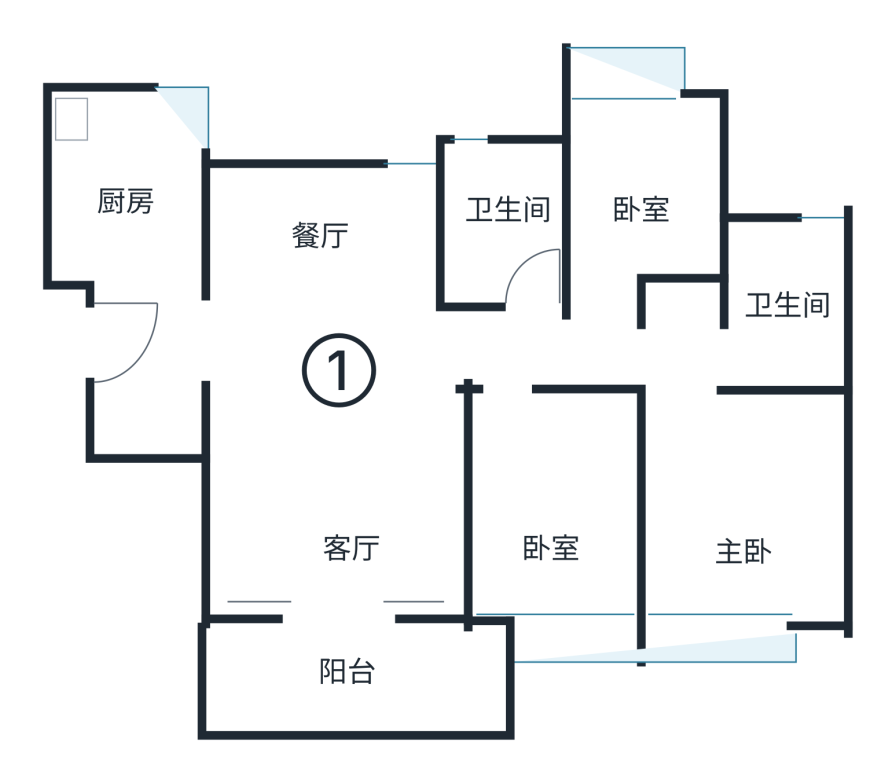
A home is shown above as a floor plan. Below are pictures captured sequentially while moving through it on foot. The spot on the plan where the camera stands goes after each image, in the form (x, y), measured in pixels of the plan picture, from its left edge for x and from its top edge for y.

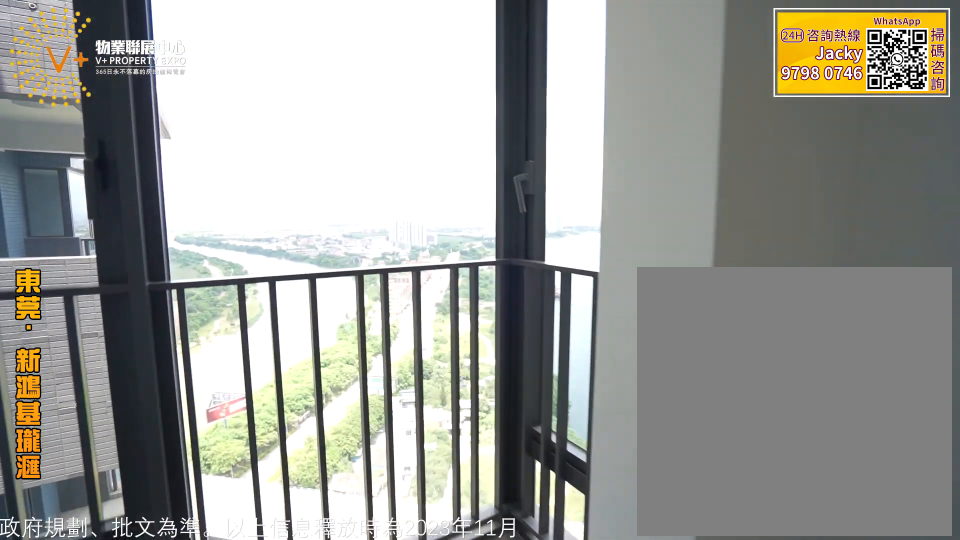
(633, 189)
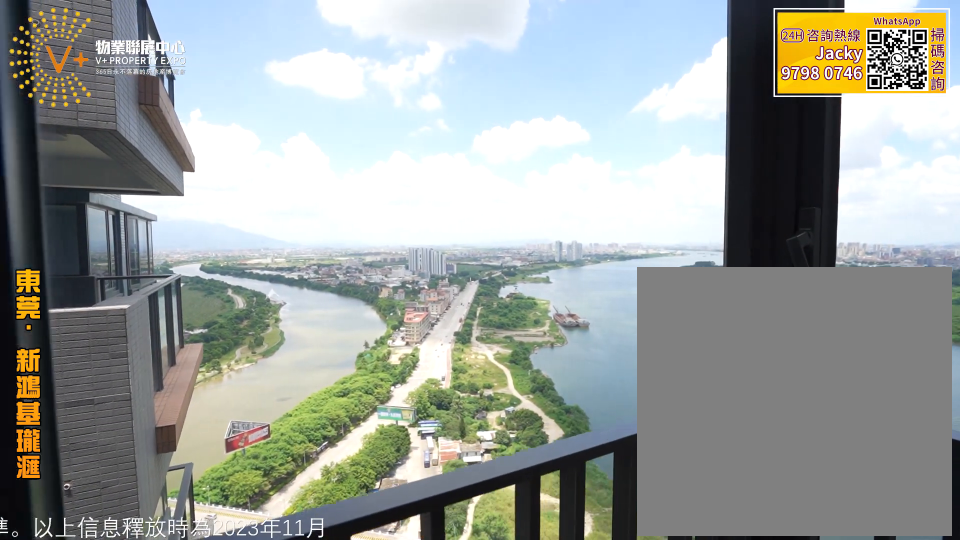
(634, 192)
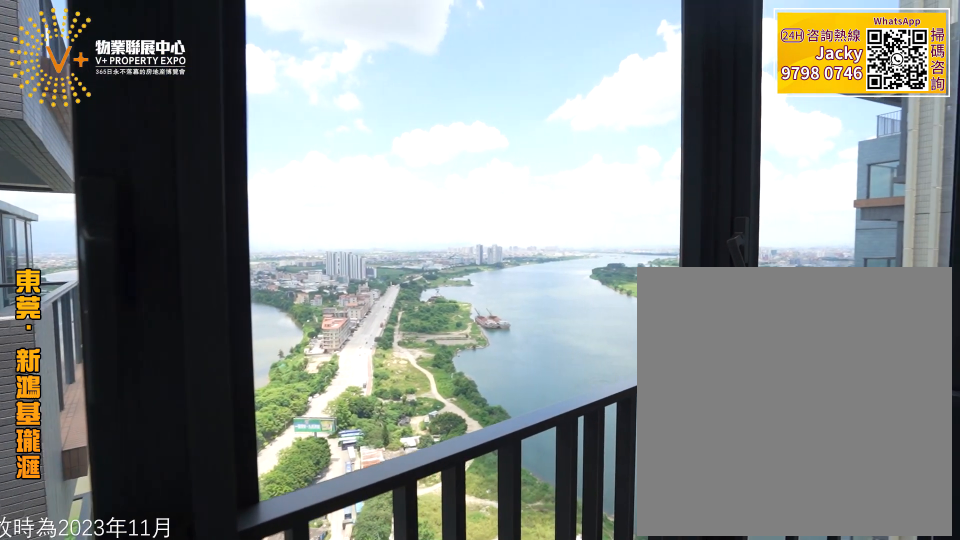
(637, 198)
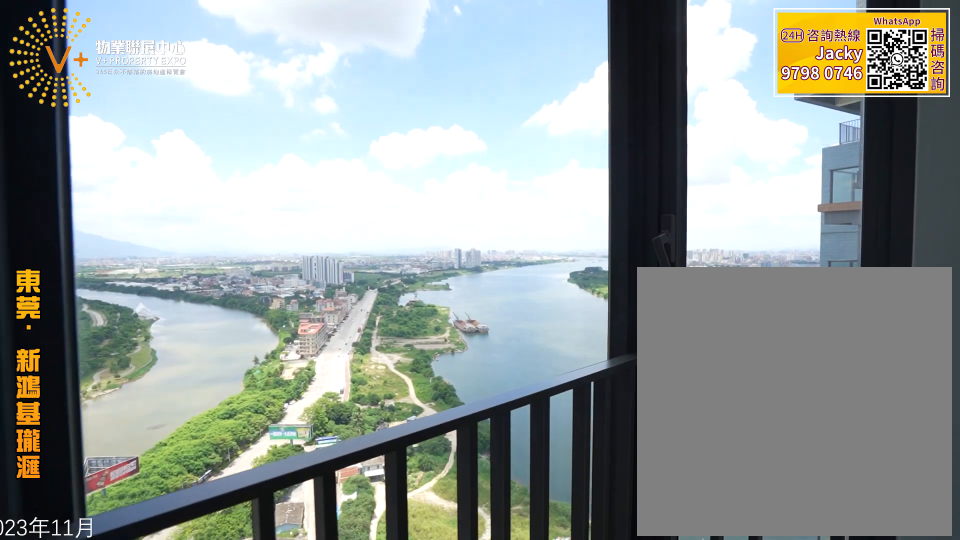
(633, 189)
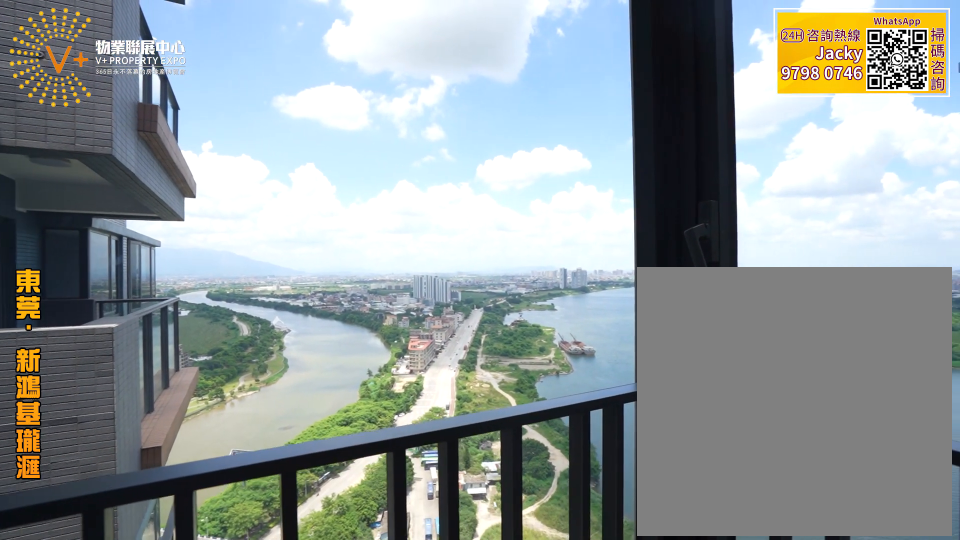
(635, 193)
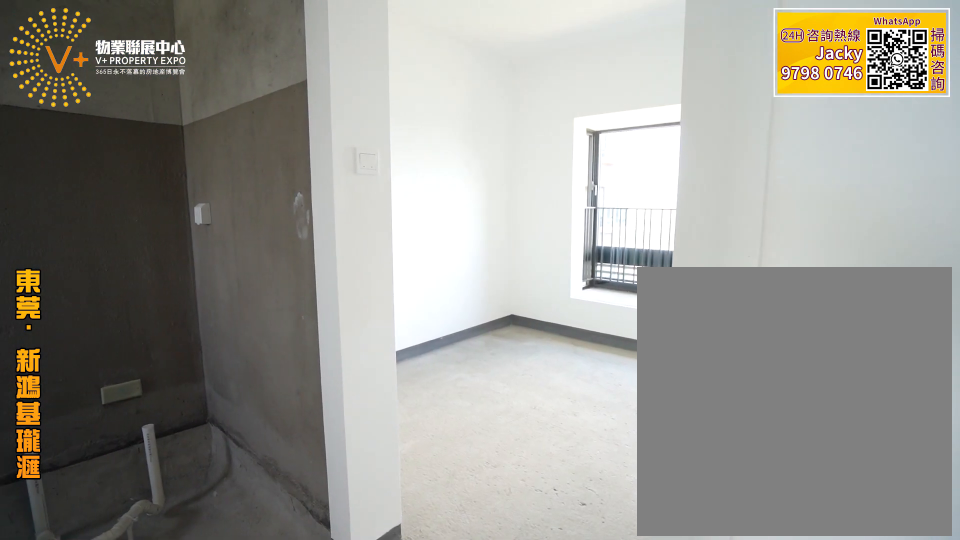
(692, 451)
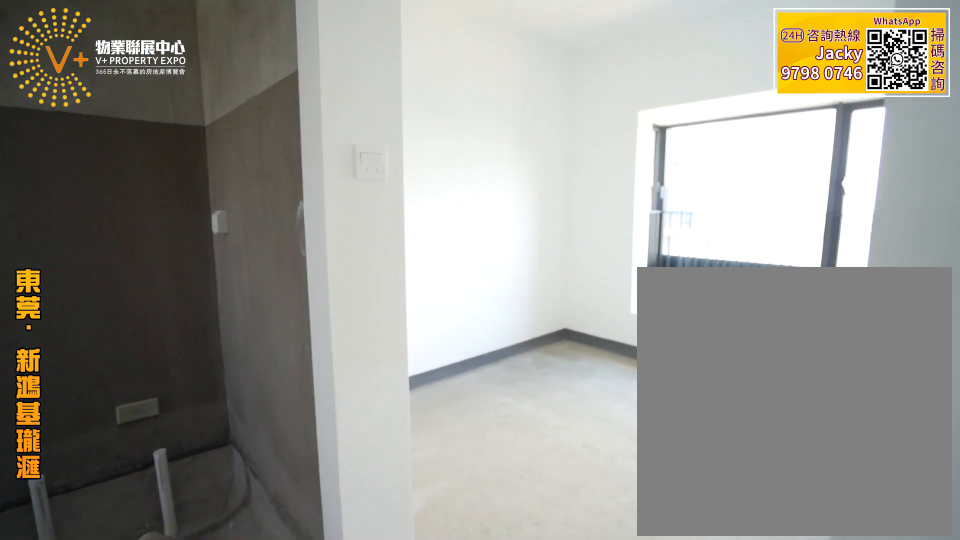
(691, 451)
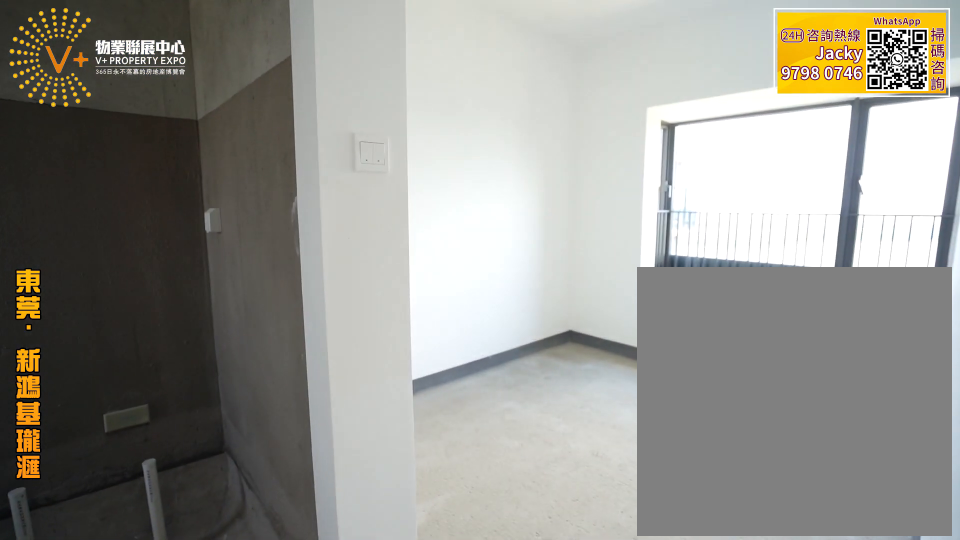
(691, 451)
